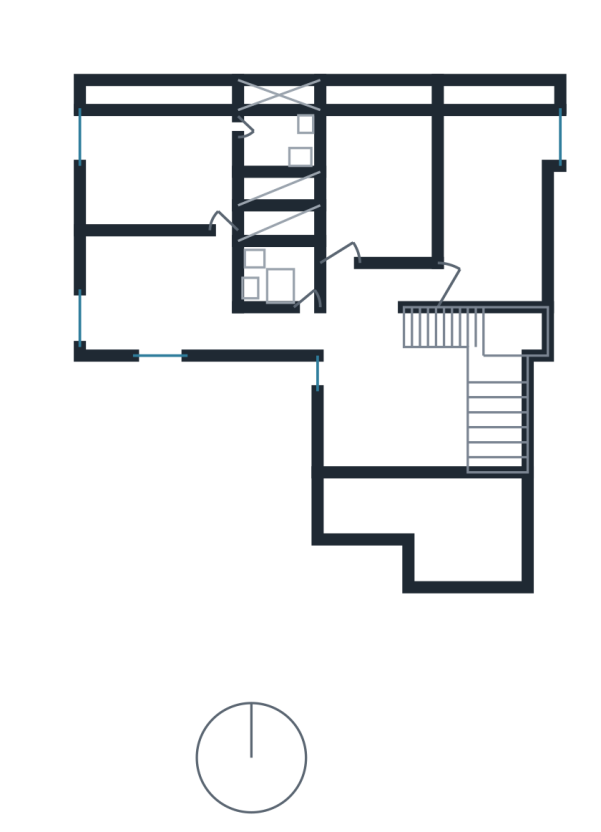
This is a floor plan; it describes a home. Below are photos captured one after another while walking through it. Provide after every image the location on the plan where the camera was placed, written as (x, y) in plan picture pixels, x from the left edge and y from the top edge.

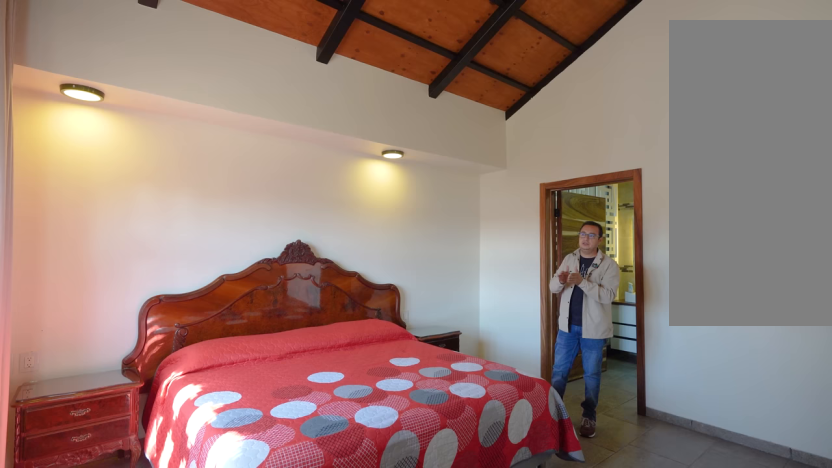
(163, 205)
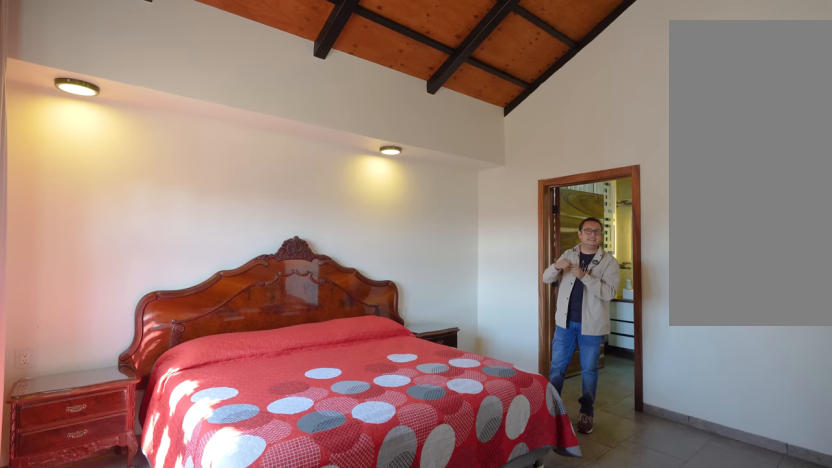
(163, 205)
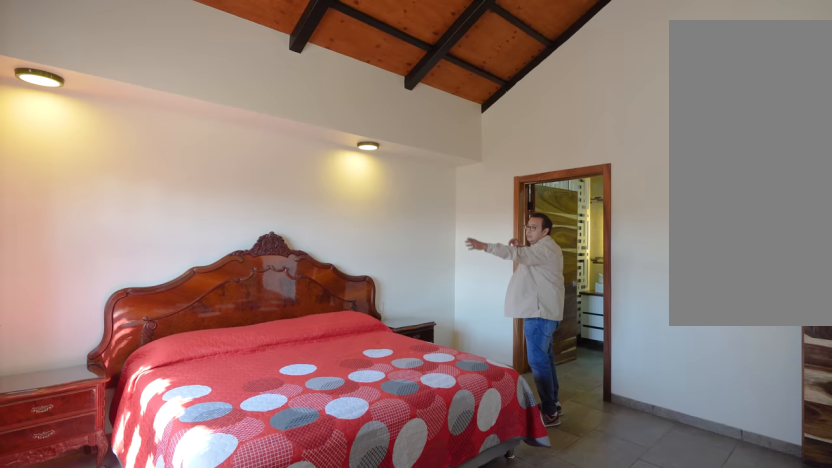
(163, 204)
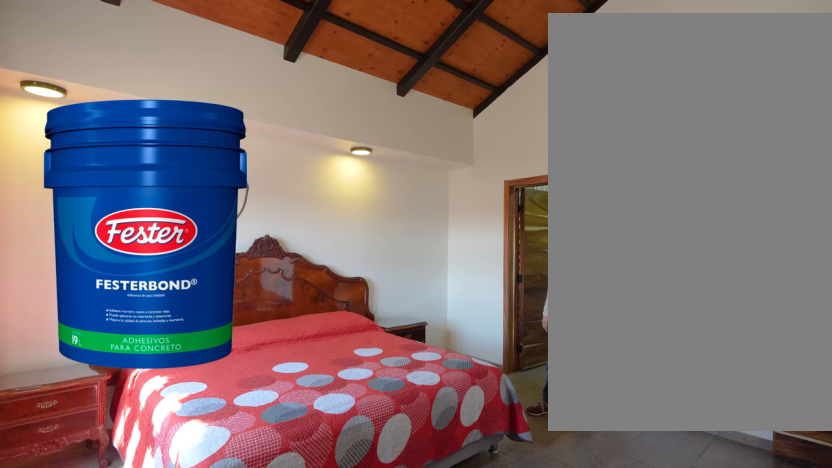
(162, 205)
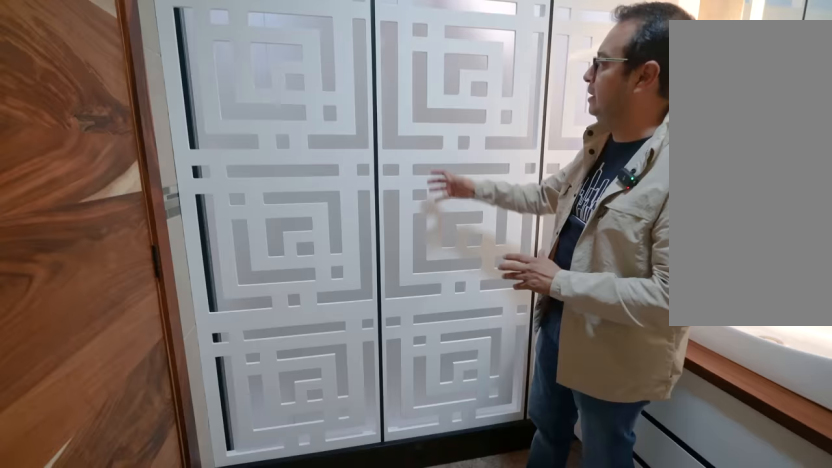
(279, 136)
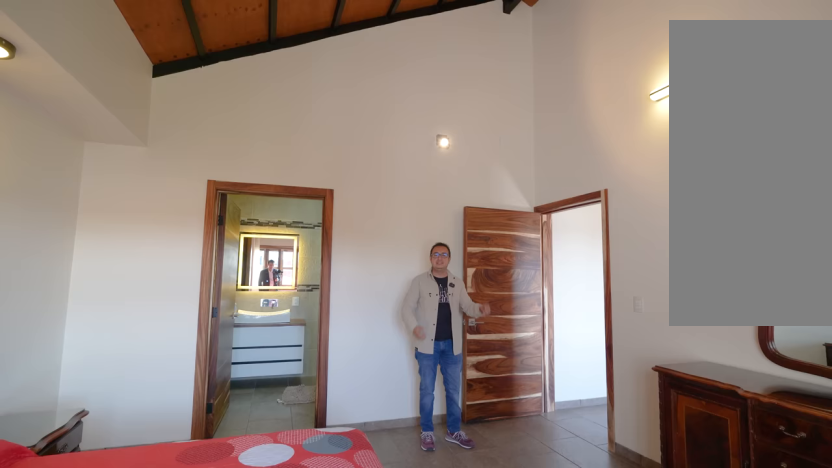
(108, 190)
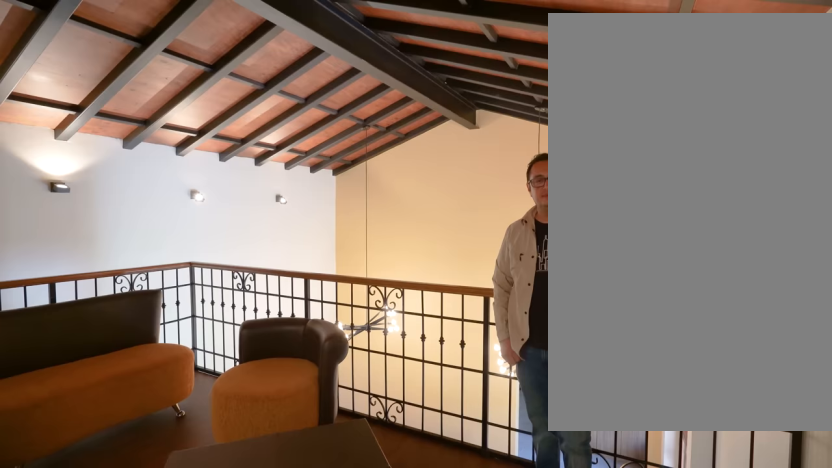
(370, 373)
